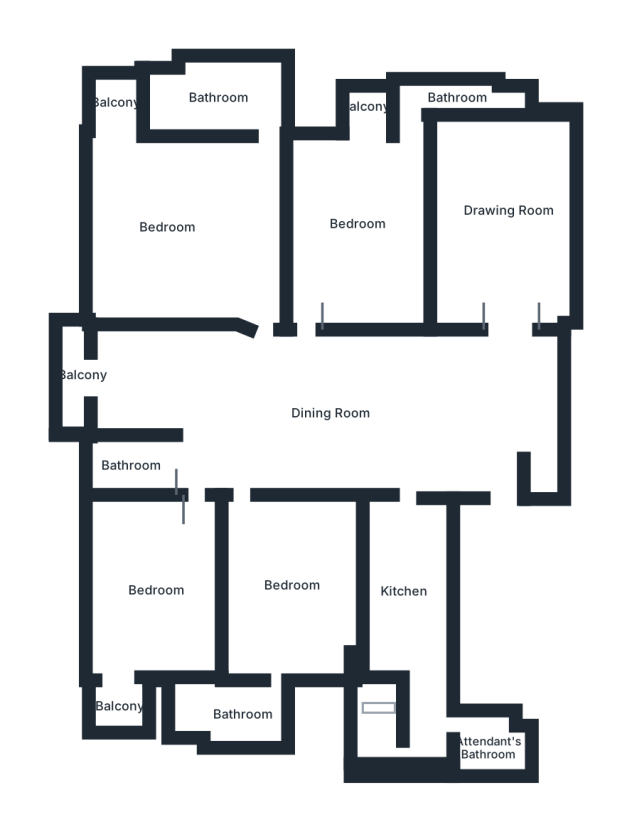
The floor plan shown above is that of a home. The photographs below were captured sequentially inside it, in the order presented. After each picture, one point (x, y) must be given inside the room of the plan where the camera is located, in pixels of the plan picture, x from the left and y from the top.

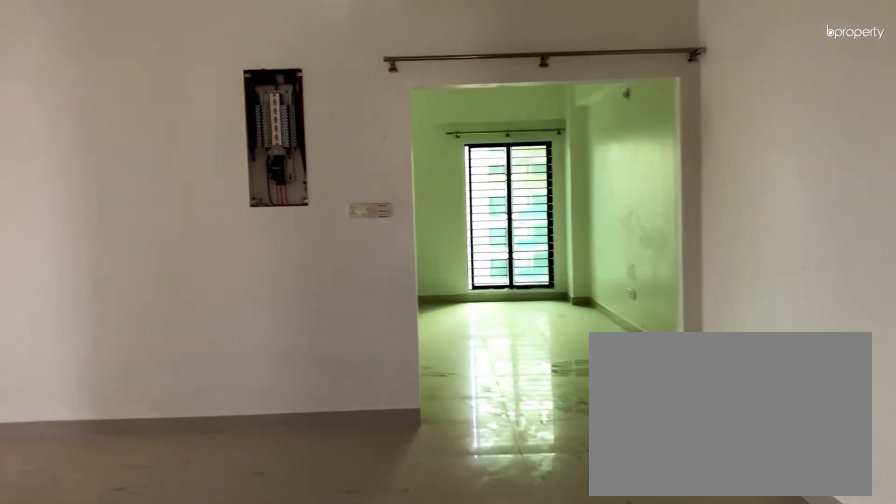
(482, 445)
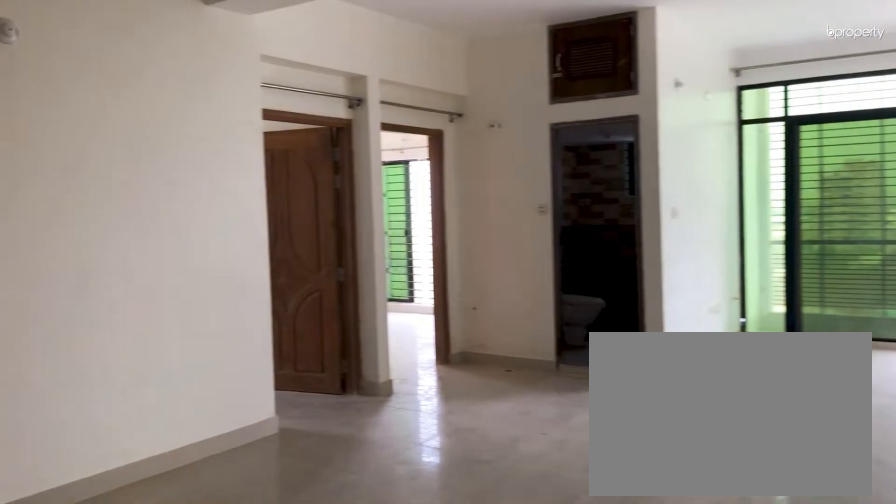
(317, 414)
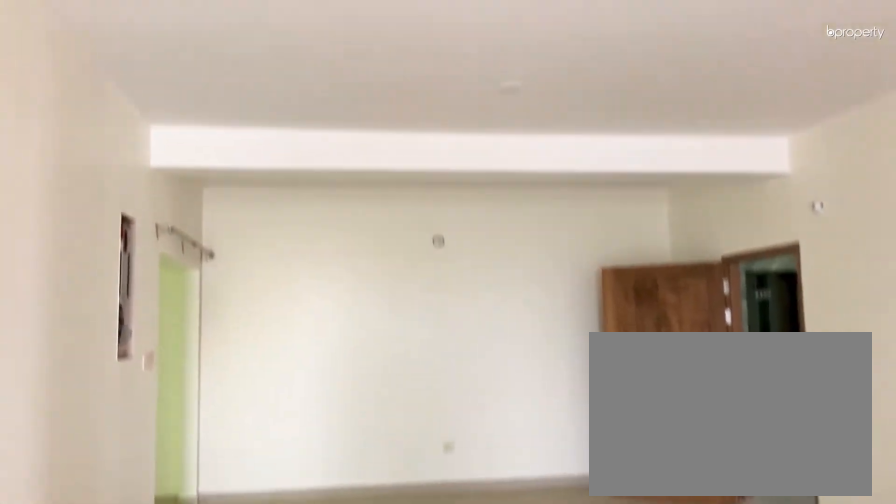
(317, 414)
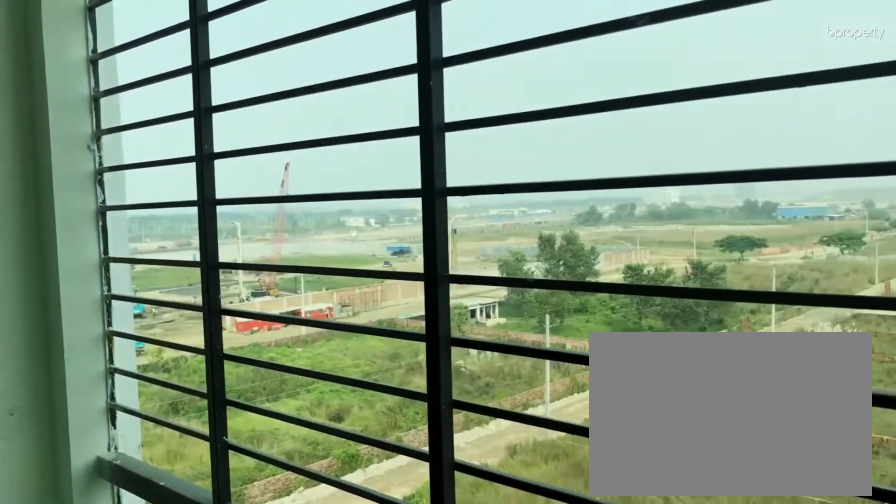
(75, 384)
